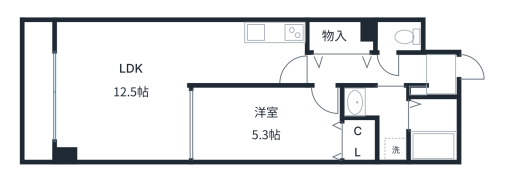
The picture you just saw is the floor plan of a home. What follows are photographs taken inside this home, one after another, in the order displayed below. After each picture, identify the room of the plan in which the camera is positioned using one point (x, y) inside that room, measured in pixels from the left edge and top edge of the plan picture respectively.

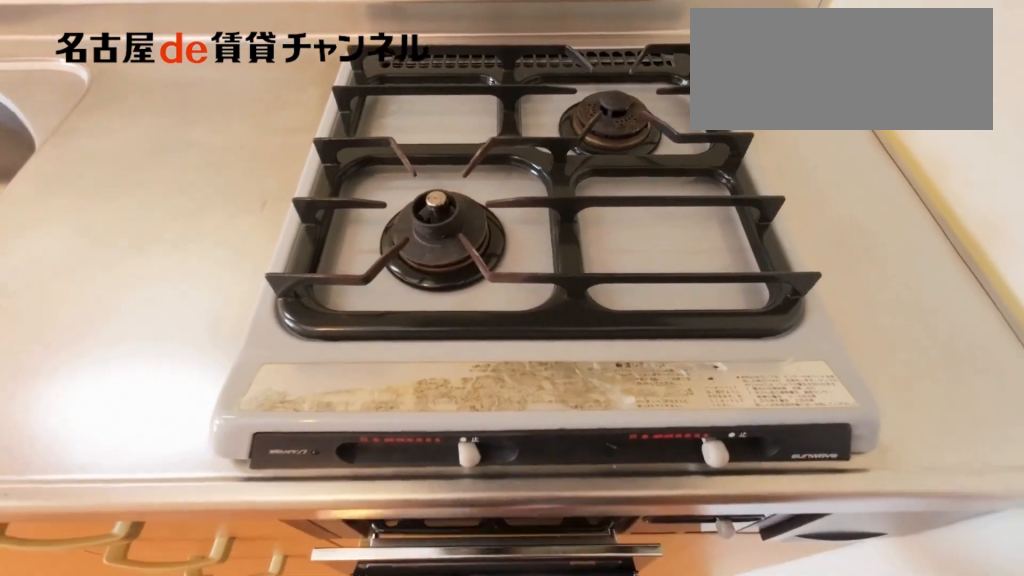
(275, 33)
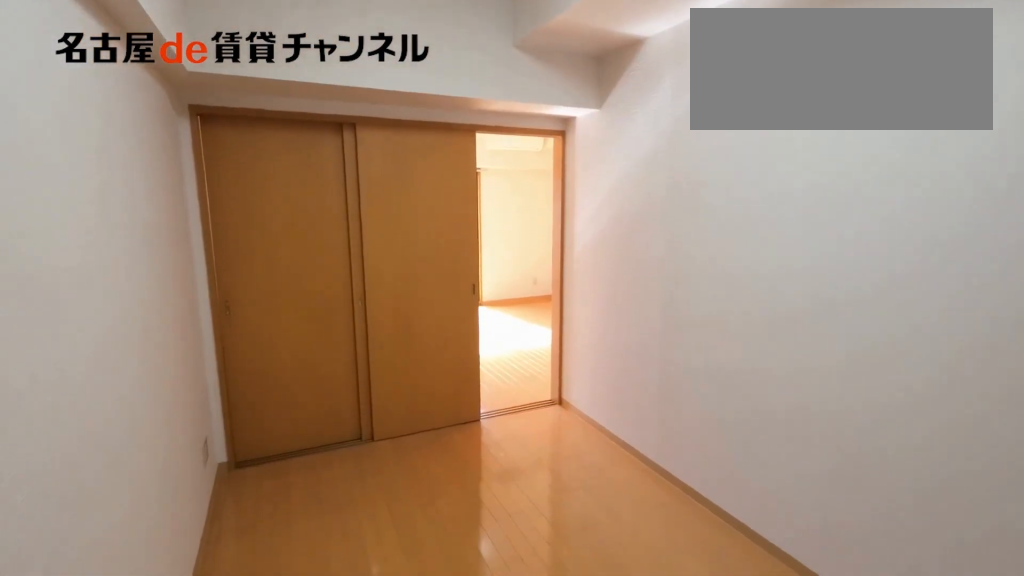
(266, 124)
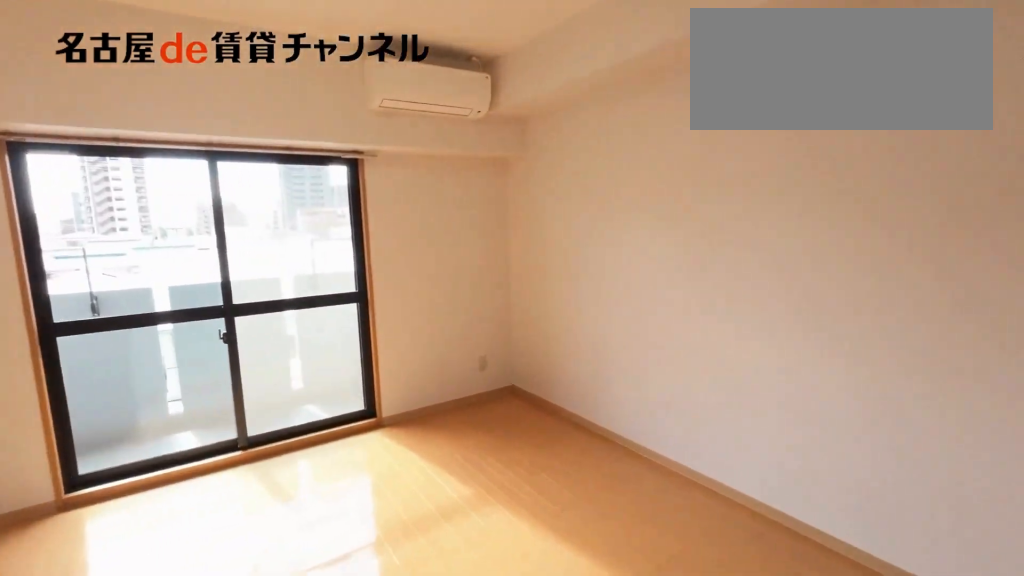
(246, 64)
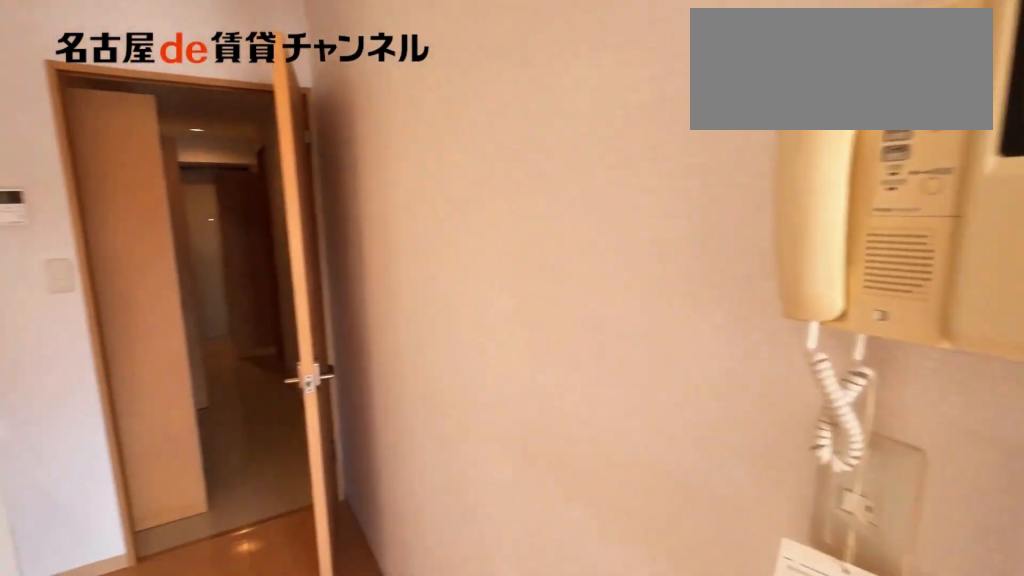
(246, 64)
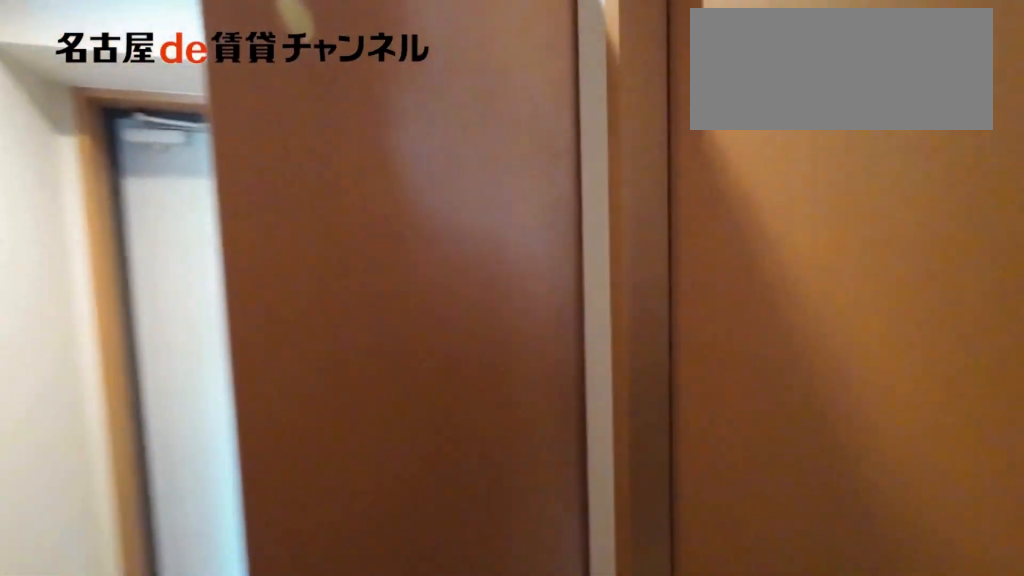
(368, 70)
